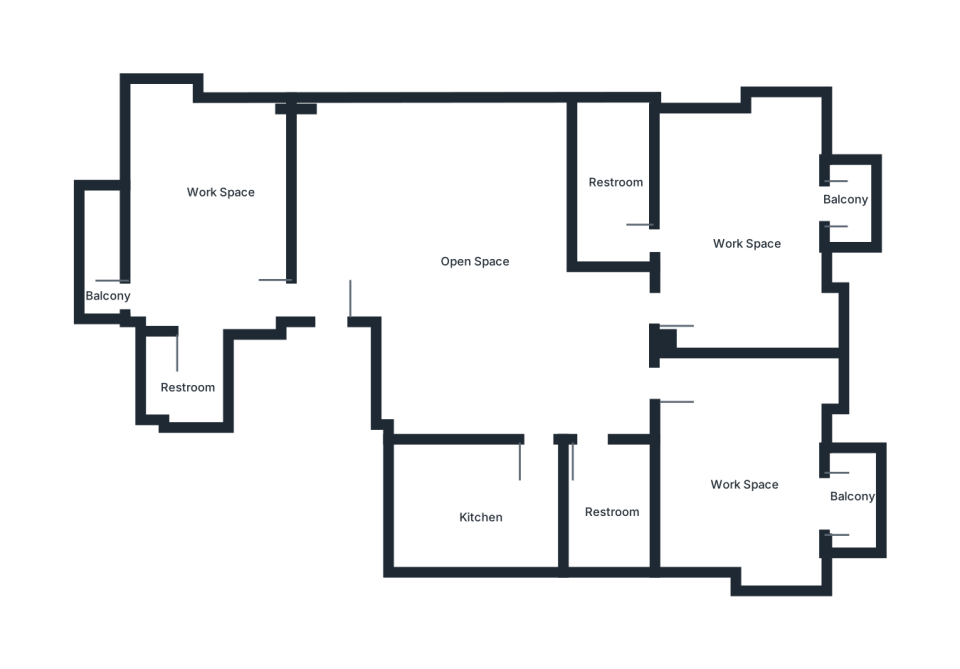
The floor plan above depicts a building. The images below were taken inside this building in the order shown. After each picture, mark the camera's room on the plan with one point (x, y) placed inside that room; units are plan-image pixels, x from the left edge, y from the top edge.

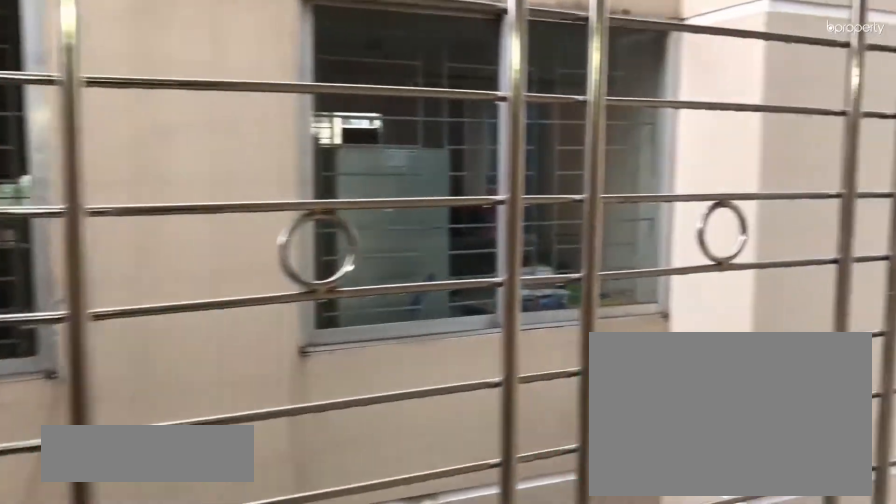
(117, 294)
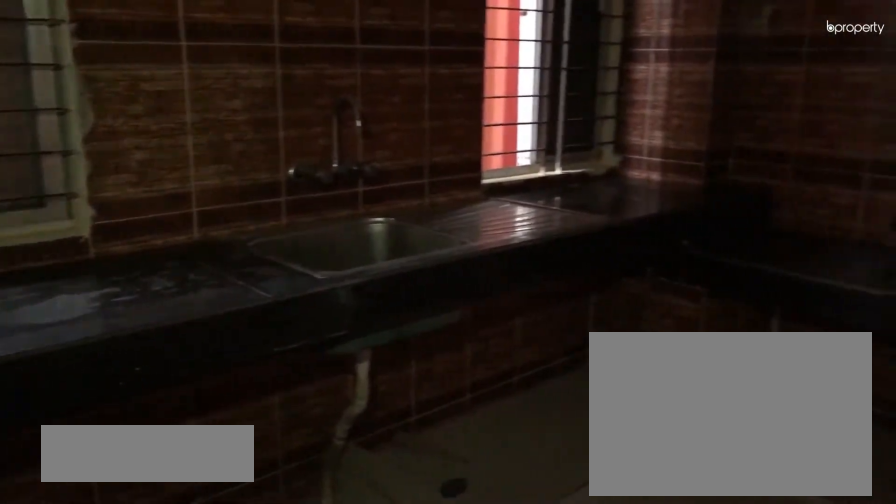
(484, 496)
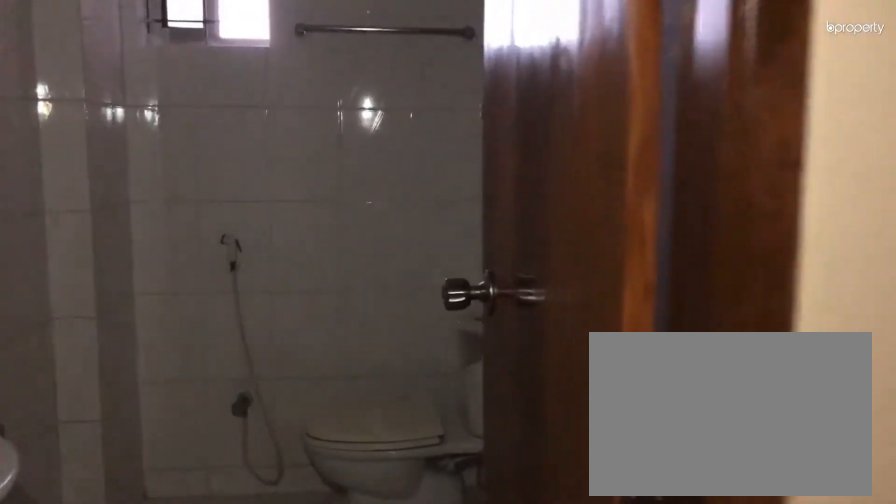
(611, 499)
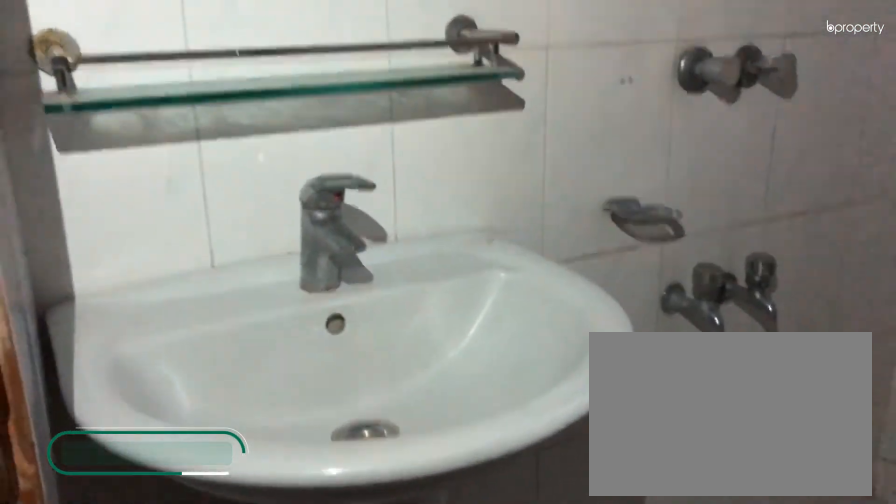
(611, 499)
